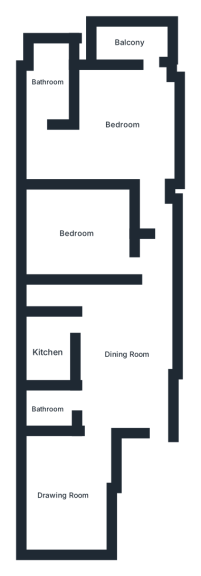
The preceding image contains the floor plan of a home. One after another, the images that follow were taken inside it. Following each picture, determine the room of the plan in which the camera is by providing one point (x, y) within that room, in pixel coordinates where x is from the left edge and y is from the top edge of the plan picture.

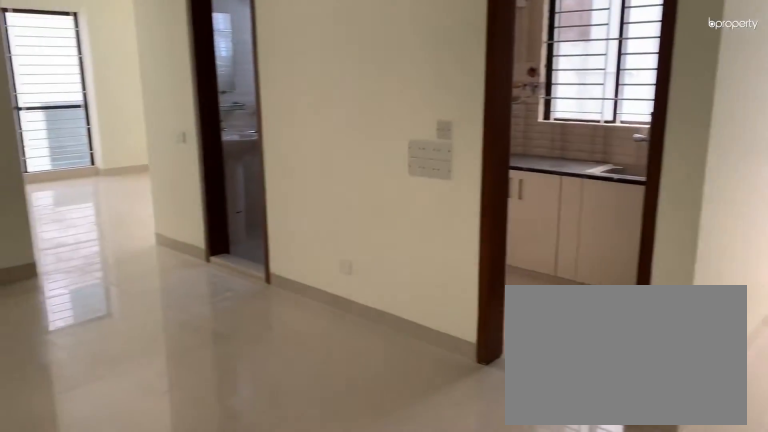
(126, 349)
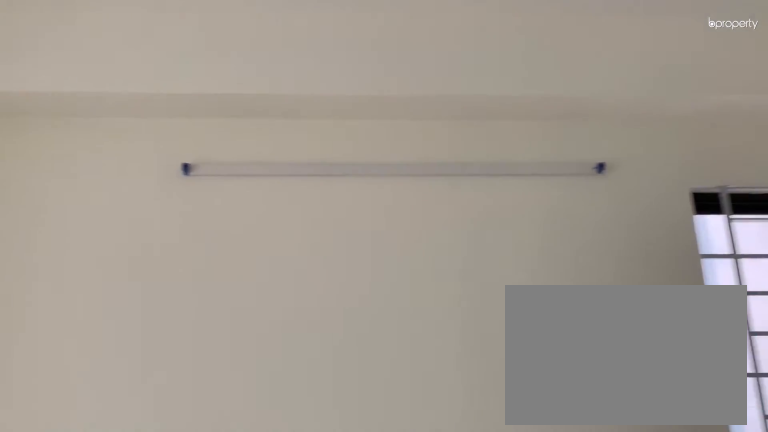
(63, 495)
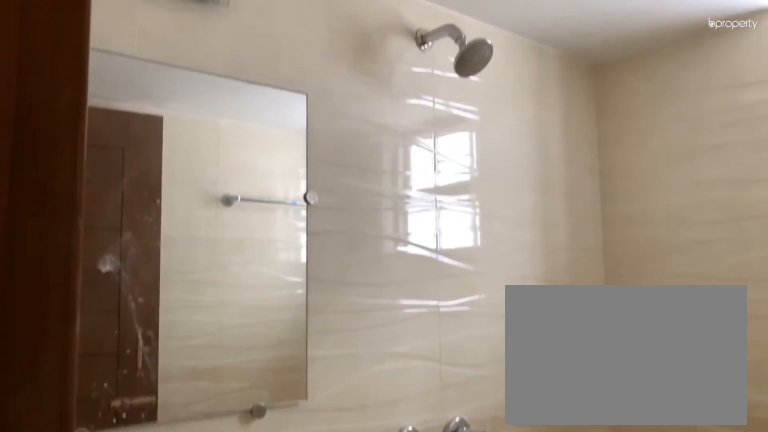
(49, 408)
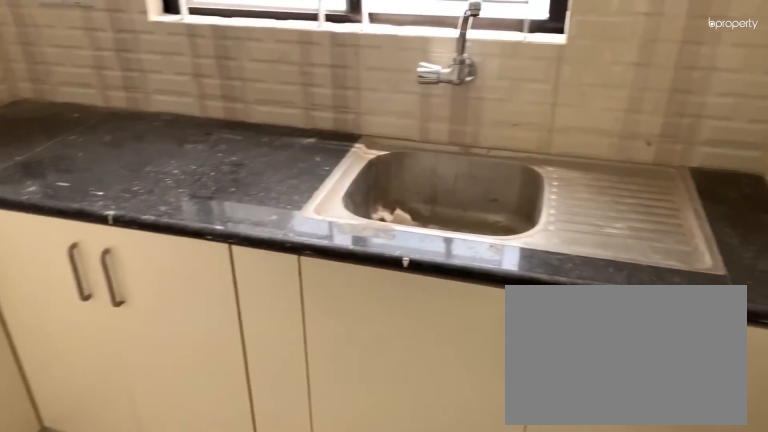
(48, 349)
